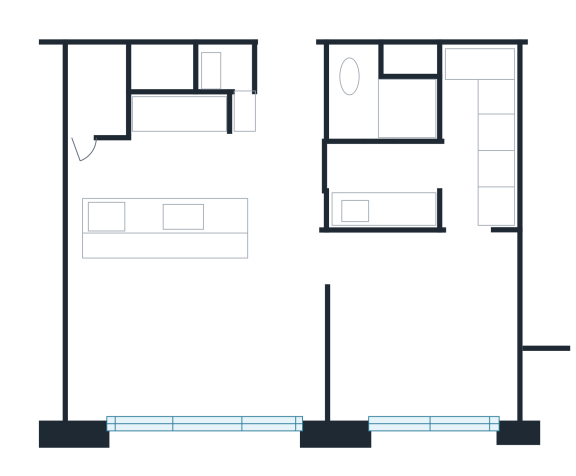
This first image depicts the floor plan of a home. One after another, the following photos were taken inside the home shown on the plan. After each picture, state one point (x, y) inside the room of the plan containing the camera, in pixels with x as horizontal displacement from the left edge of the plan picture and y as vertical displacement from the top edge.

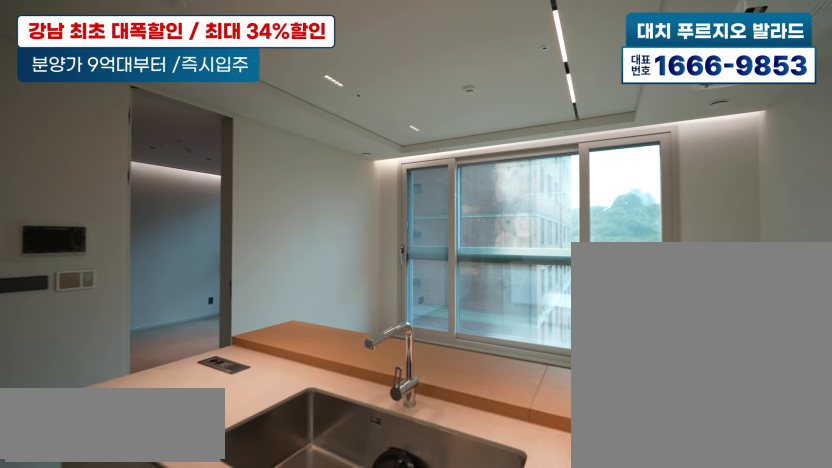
(169, 156)
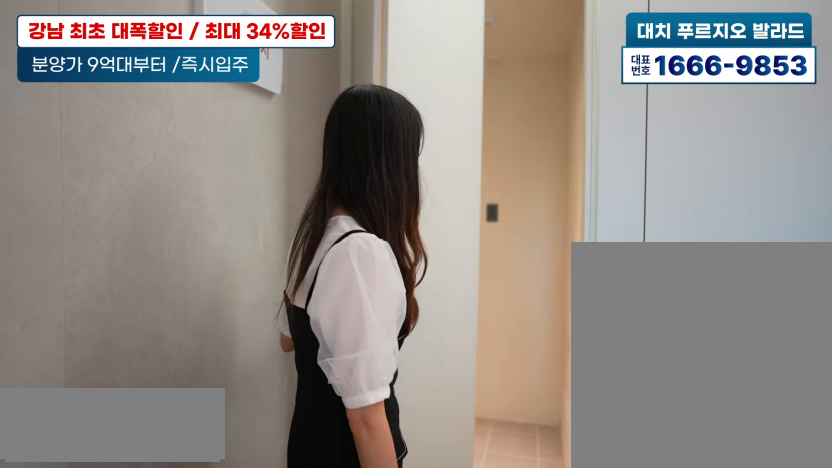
(170, 158)
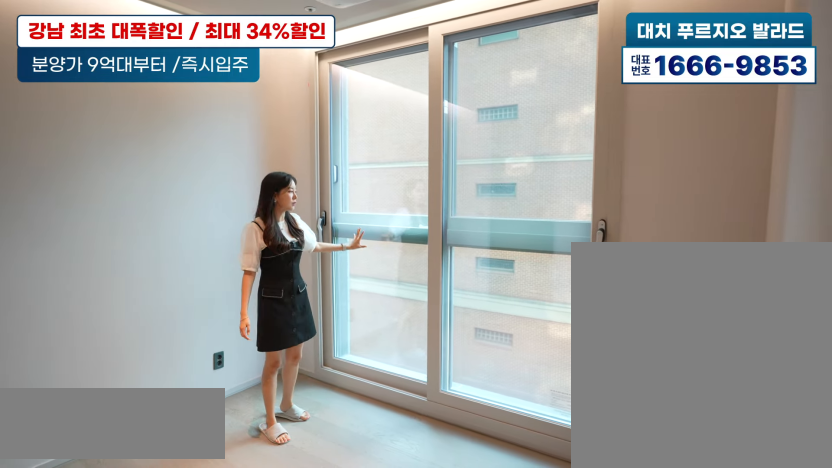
(427, 336)
